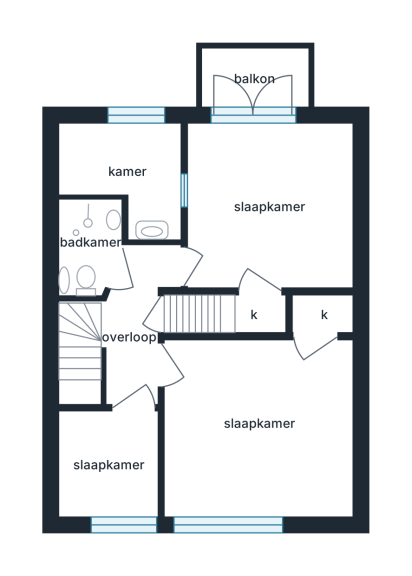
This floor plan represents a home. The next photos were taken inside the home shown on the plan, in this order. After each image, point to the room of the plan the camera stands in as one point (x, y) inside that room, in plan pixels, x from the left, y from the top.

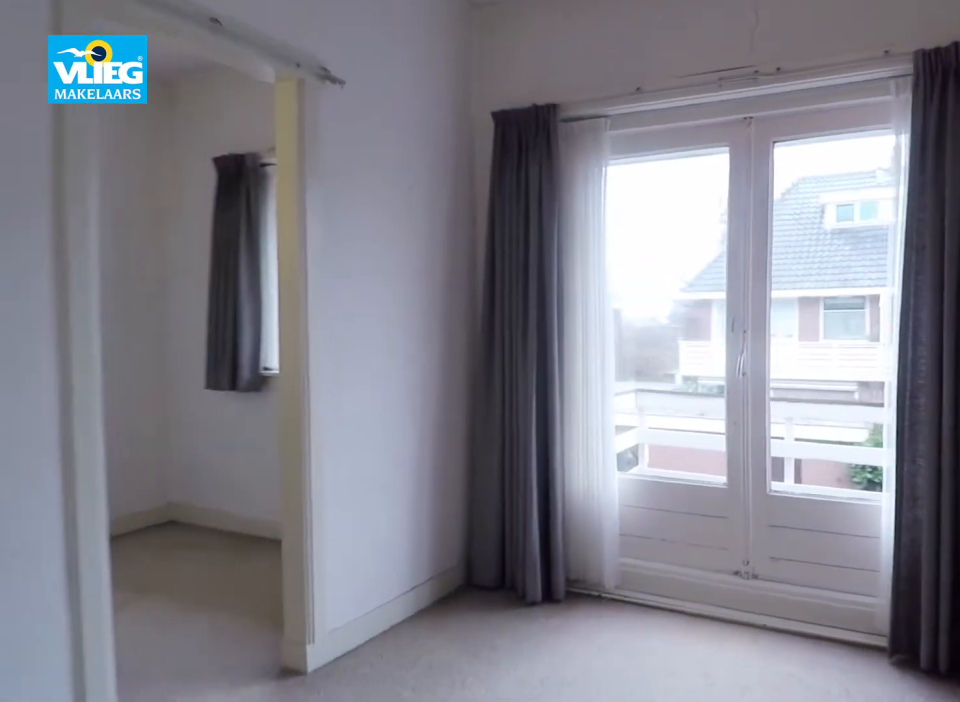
(246, 273)
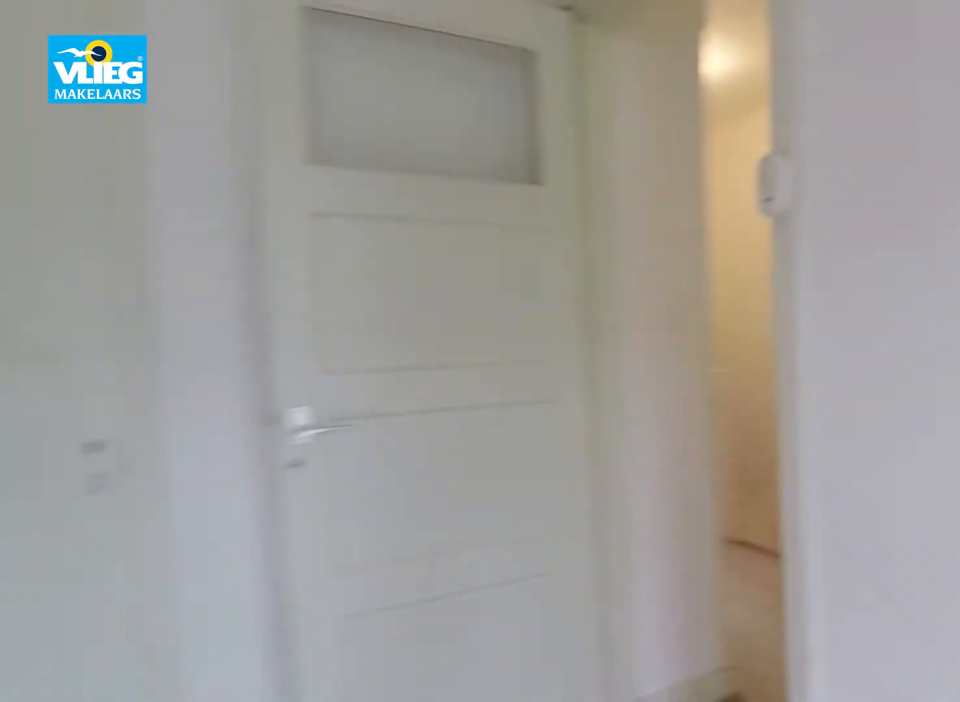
(246, 273)
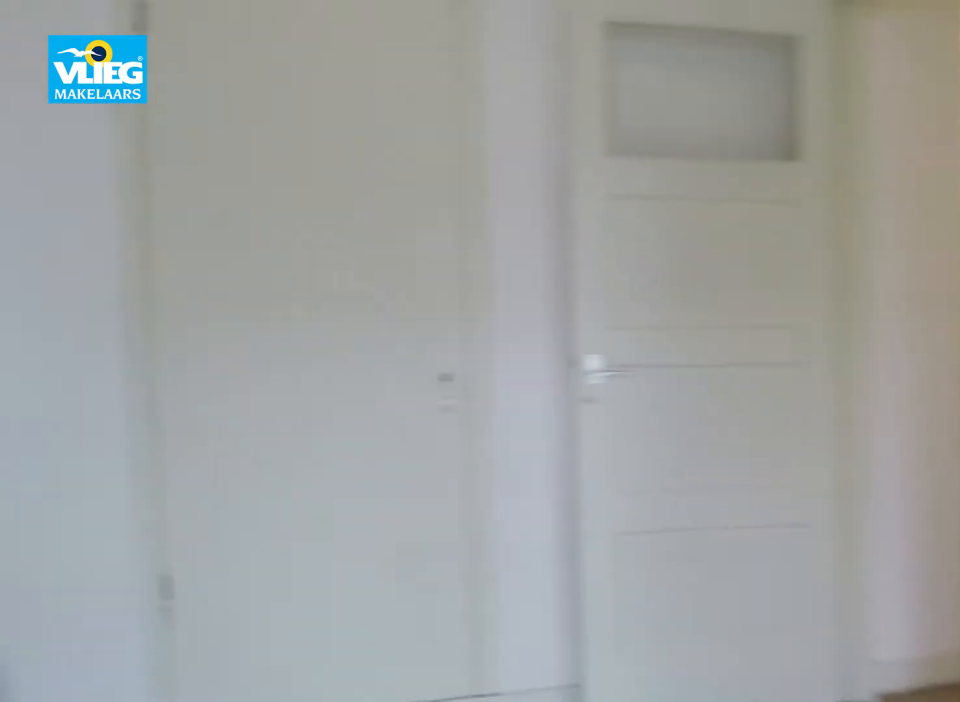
(246, 273)
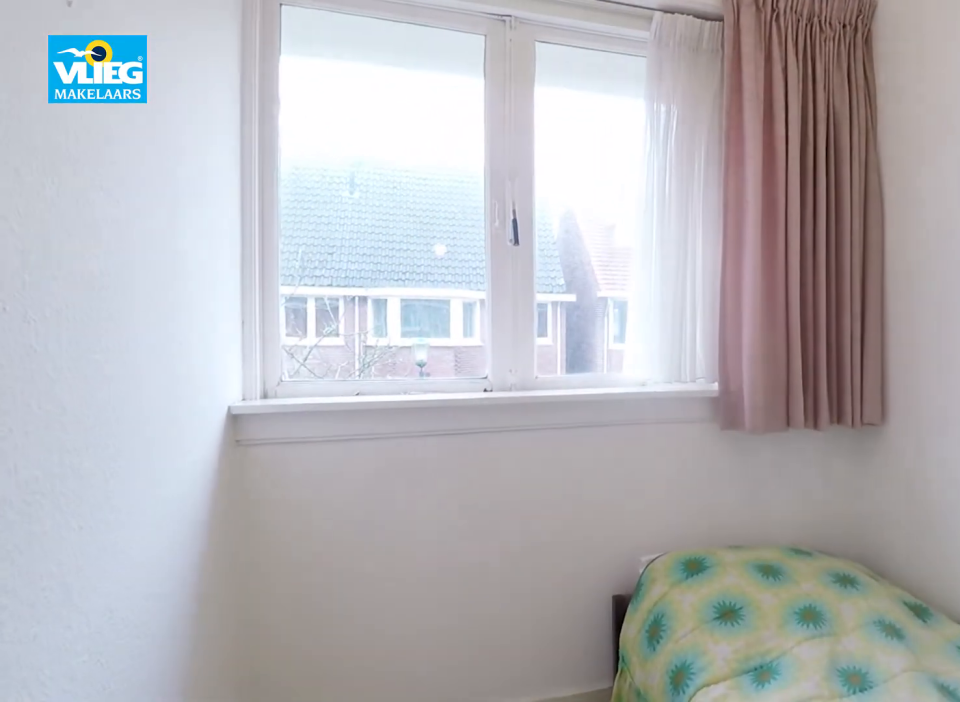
(104, 465)
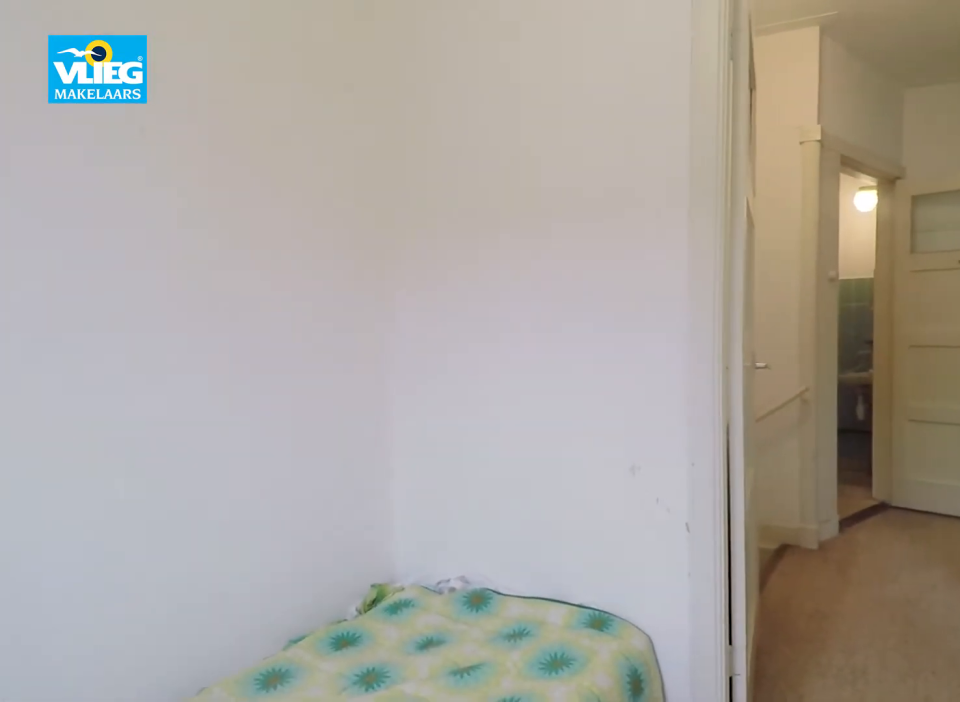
(104, 465)
